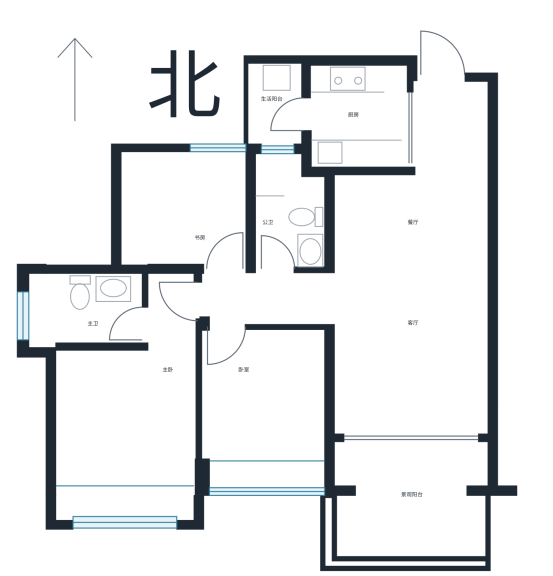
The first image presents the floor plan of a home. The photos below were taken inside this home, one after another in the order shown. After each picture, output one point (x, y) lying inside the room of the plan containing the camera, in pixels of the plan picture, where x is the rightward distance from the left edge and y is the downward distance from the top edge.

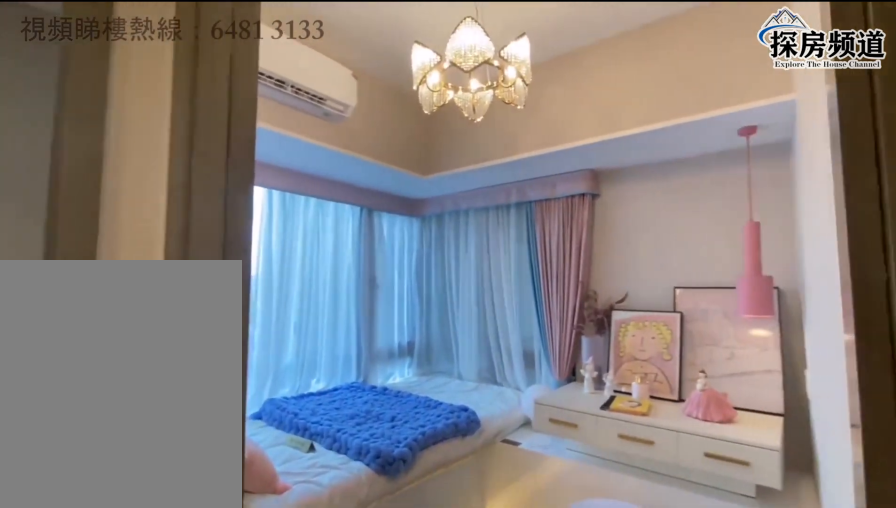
(194, 229)
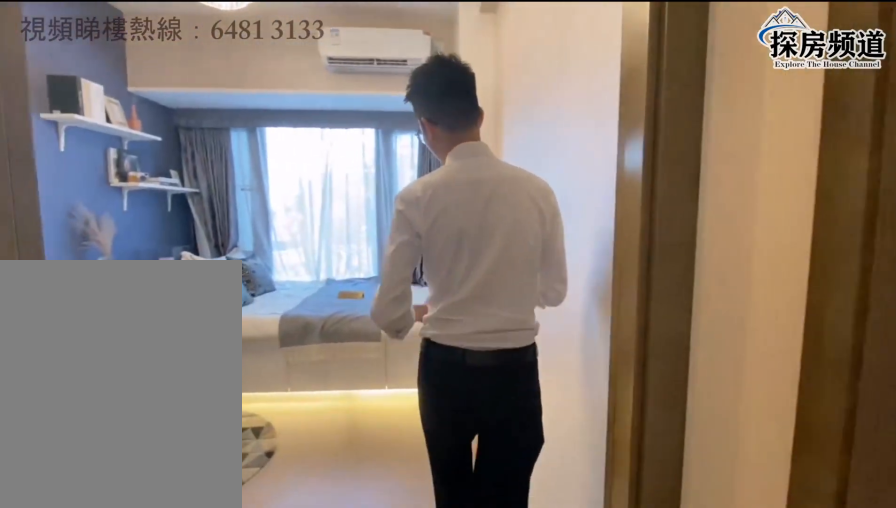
(269, 401)
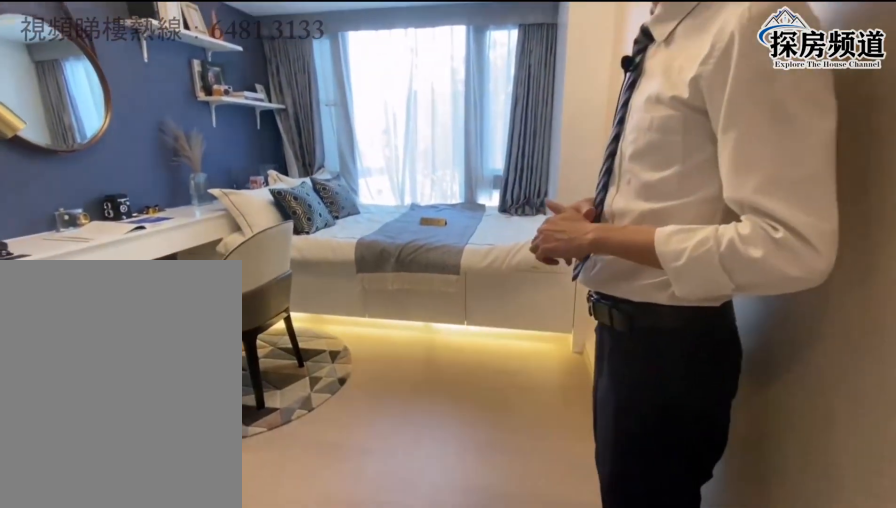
(269, 393)
